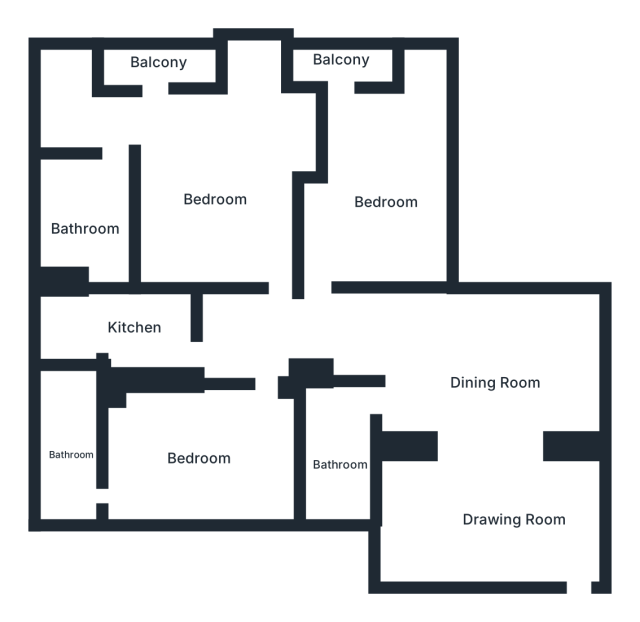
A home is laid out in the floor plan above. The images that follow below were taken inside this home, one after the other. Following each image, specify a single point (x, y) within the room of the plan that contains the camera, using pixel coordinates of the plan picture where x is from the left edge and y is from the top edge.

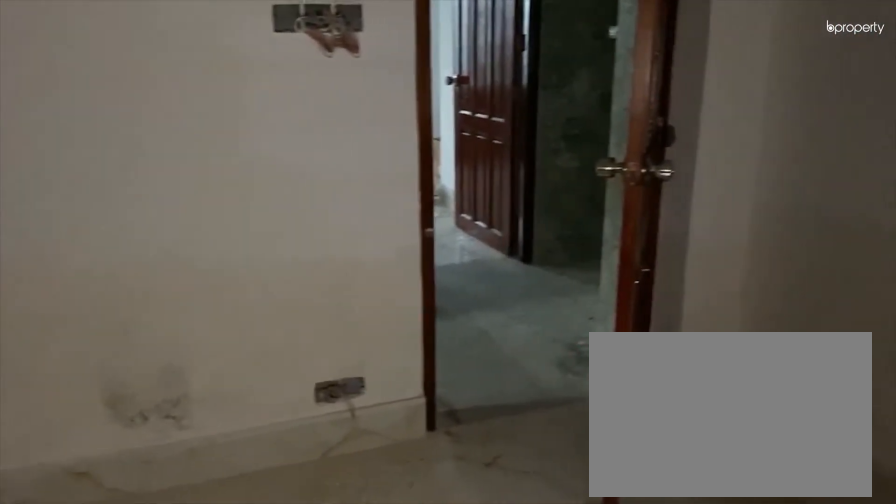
(201, 461)
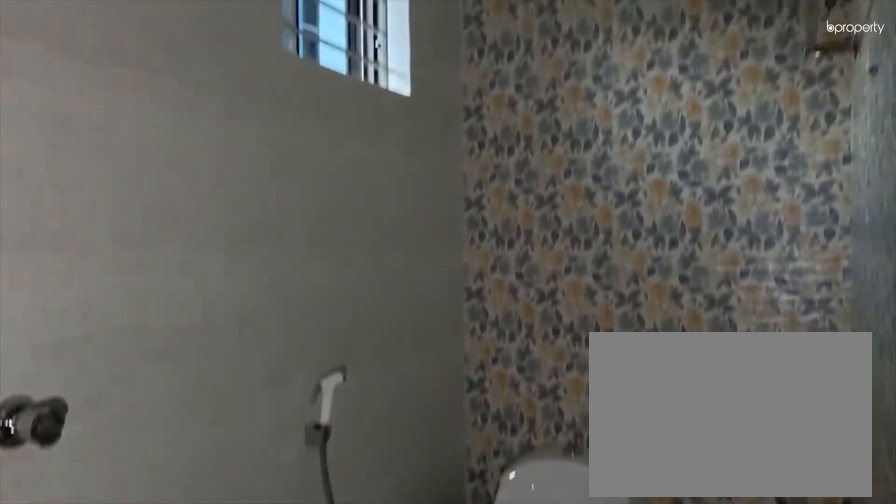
(73, 458)
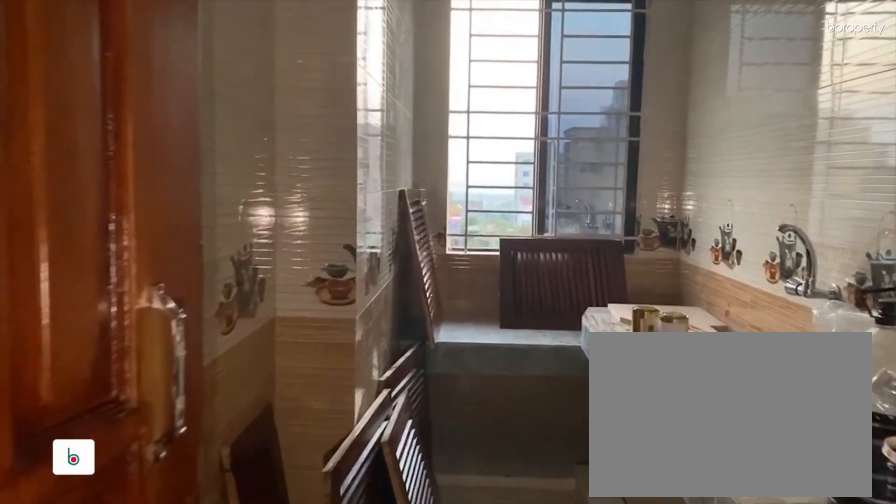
(132, 326)
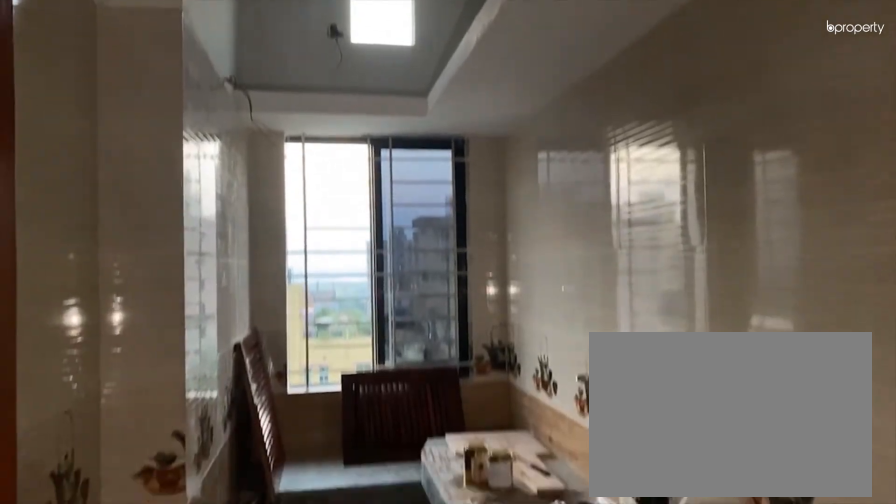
(132, 326)
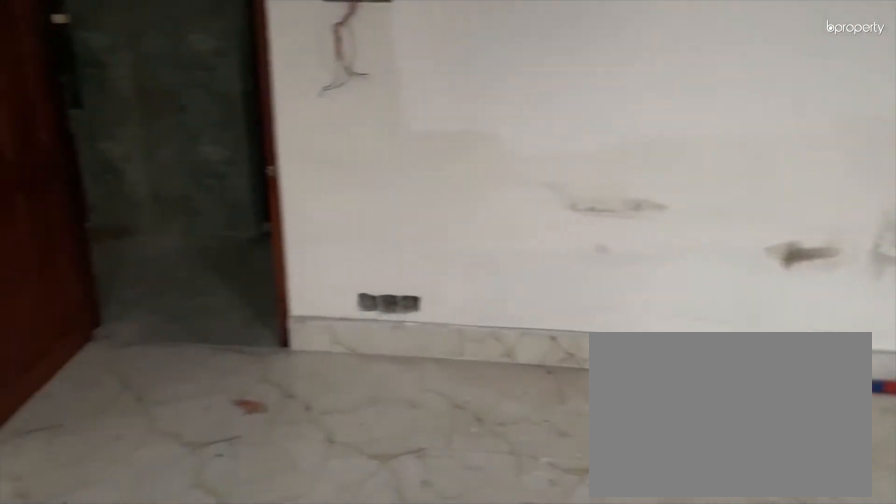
(220, 196)
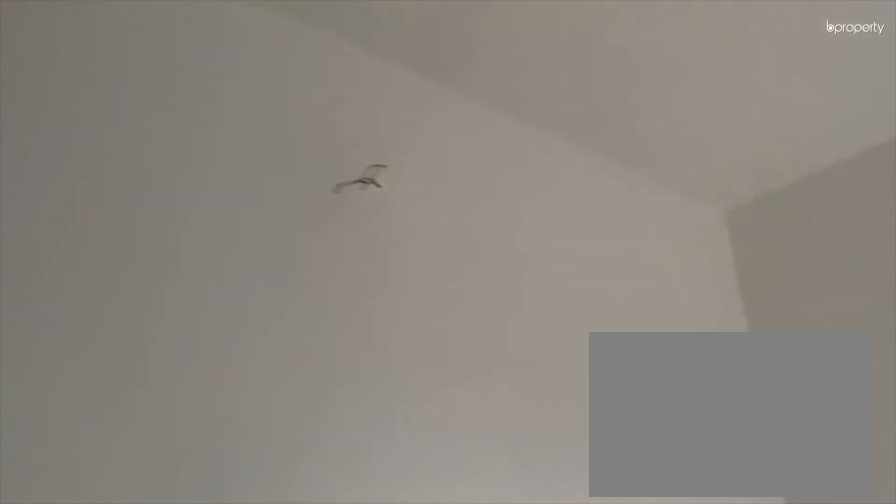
(220, 196)
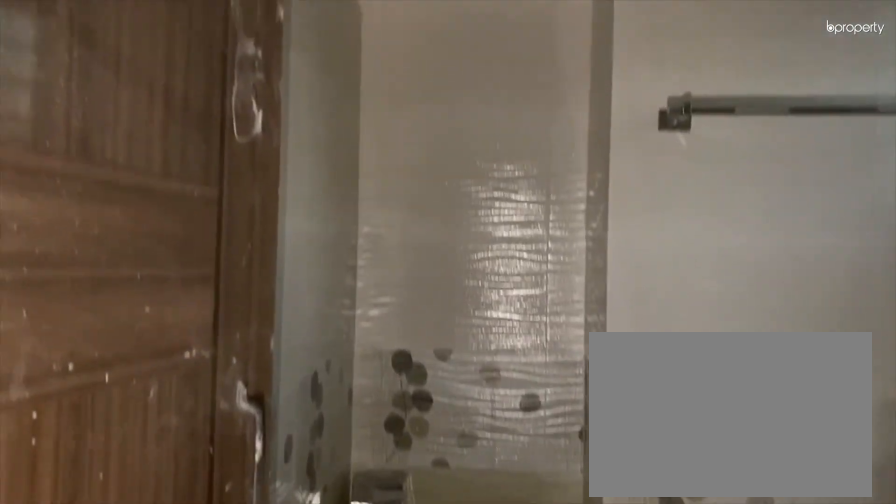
(85, 229)
